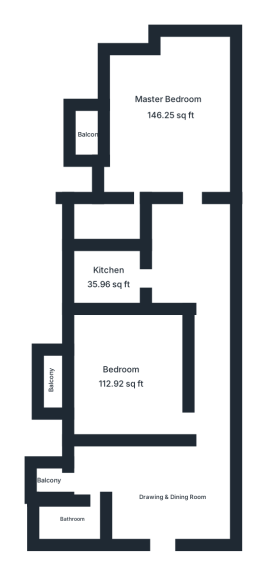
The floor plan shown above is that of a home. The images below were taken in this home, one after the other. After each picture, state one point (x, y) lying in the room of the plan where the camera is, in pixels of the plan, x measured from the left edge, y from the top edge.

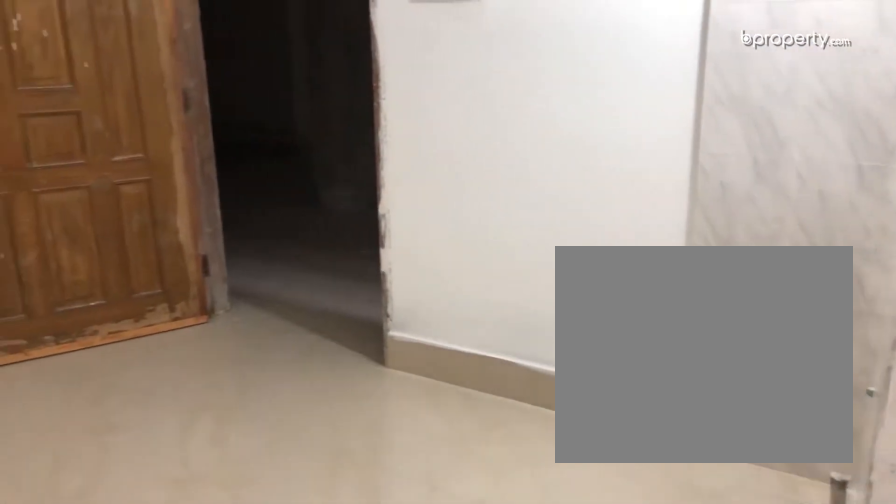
(167, 496)
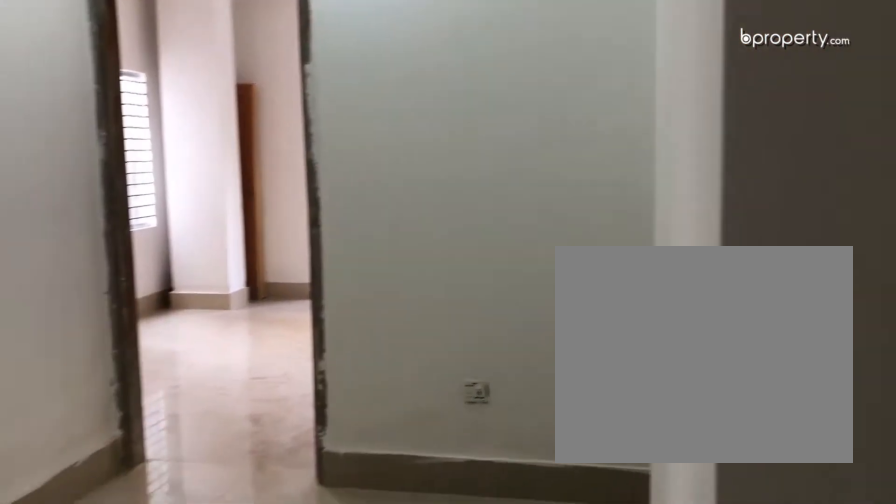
(193, 269)
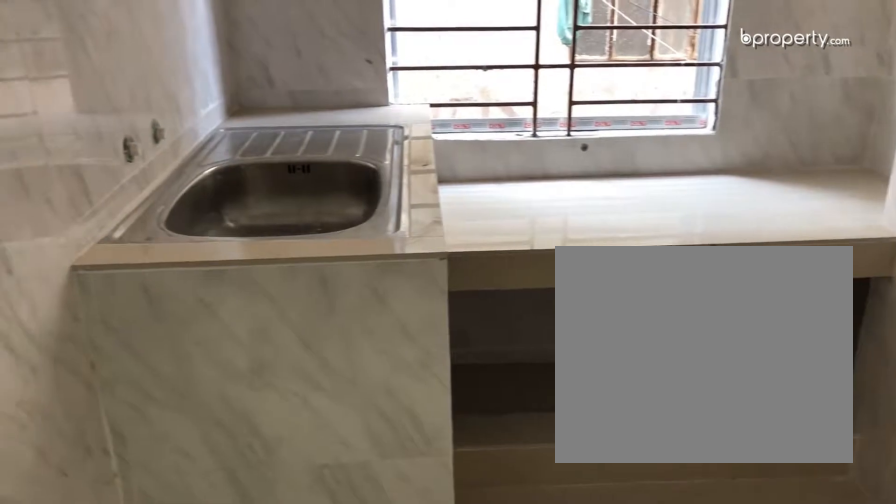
(109, 276)
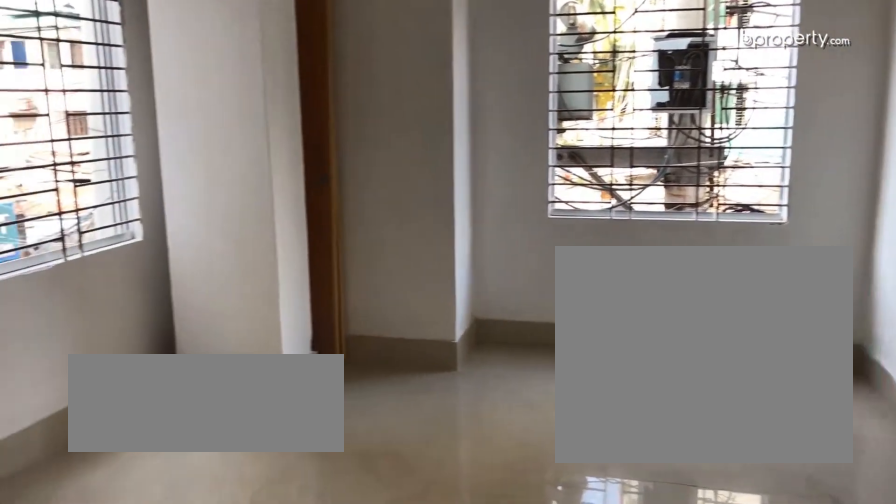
(148, 132)
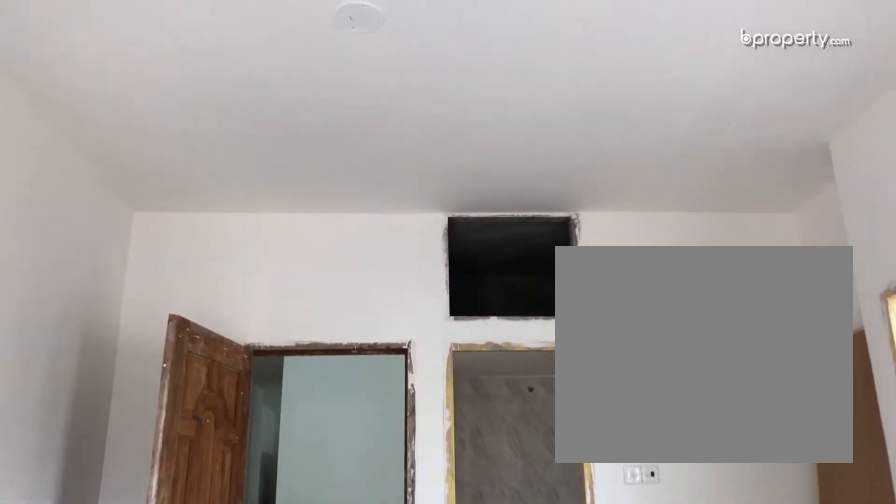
(148, 132)
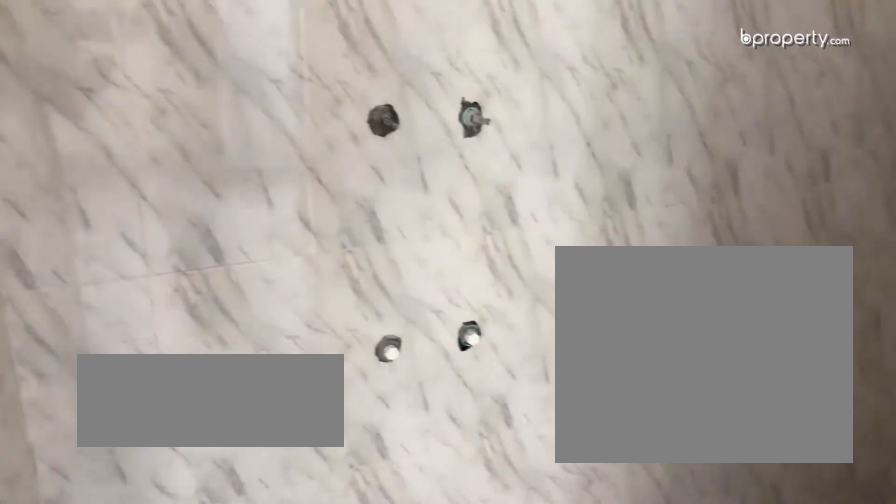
(110, 224)
